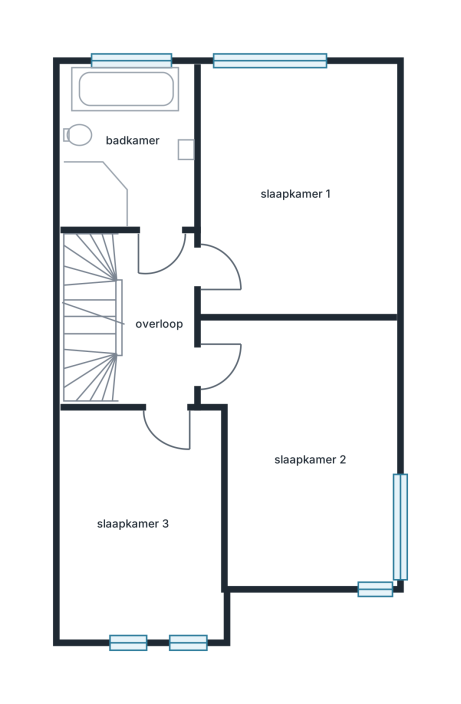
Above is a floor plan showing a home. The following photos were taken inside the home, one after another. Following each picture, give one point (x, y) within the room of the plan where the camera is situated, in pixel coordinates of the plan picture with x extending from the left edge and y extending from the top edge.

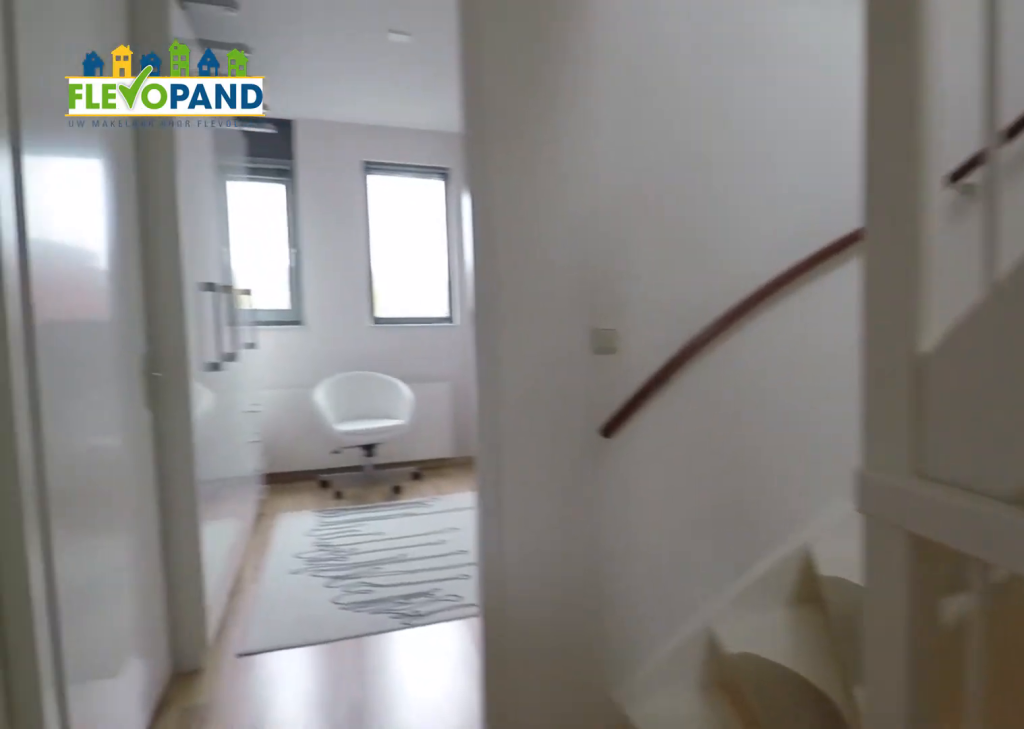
(160, 326)
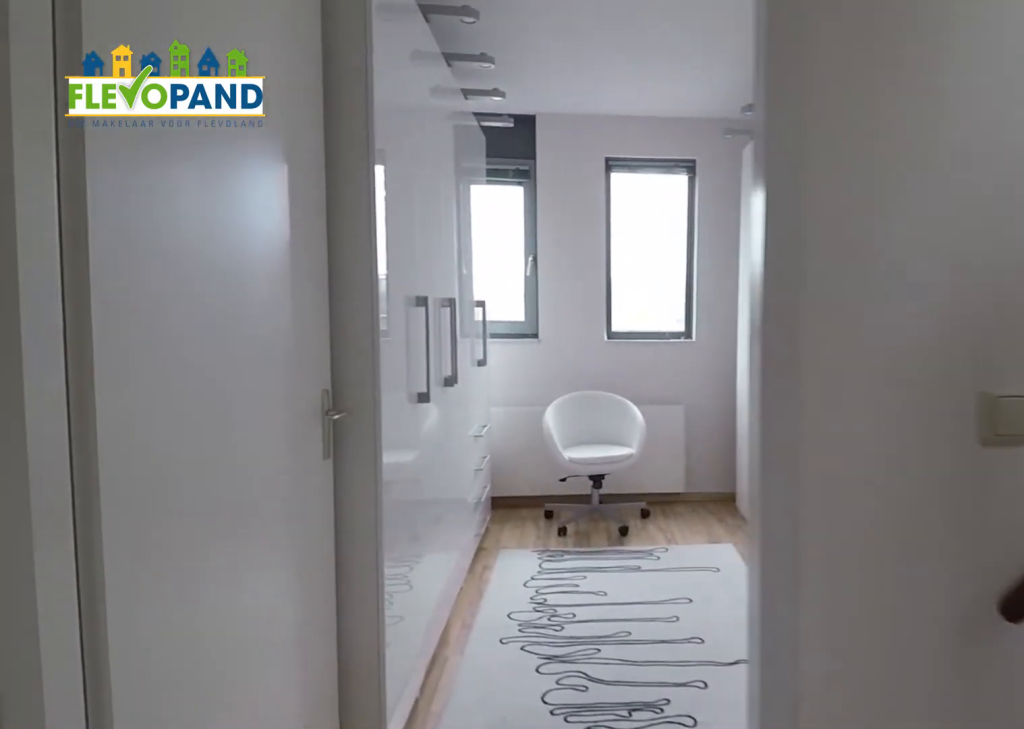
(160, 326)
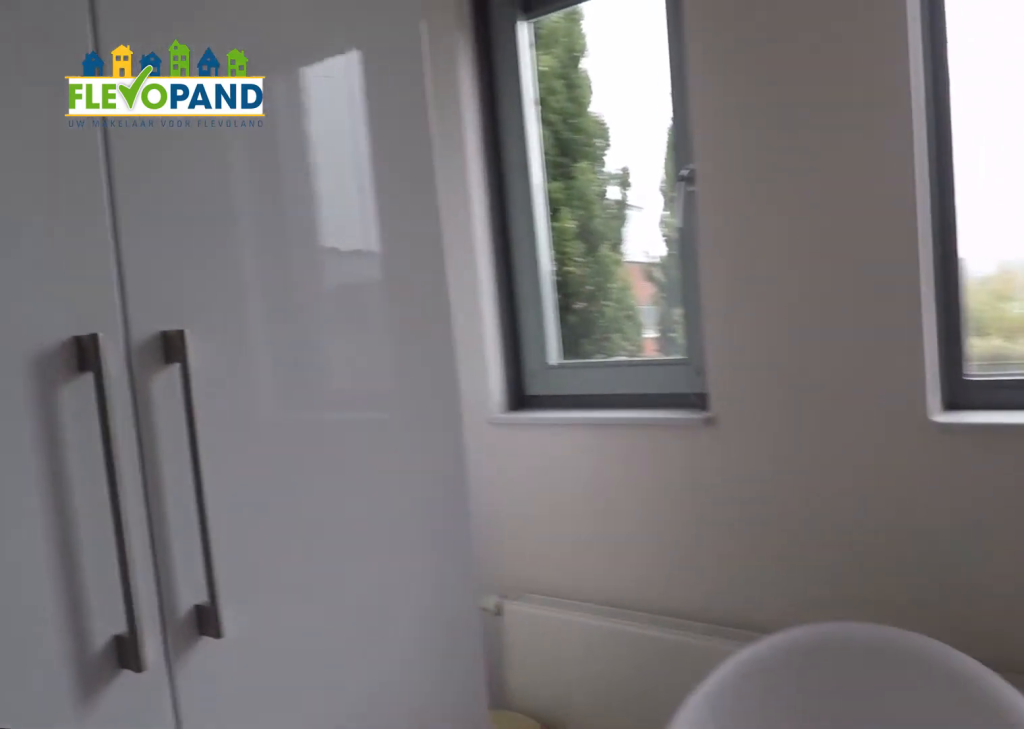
(142, 550)
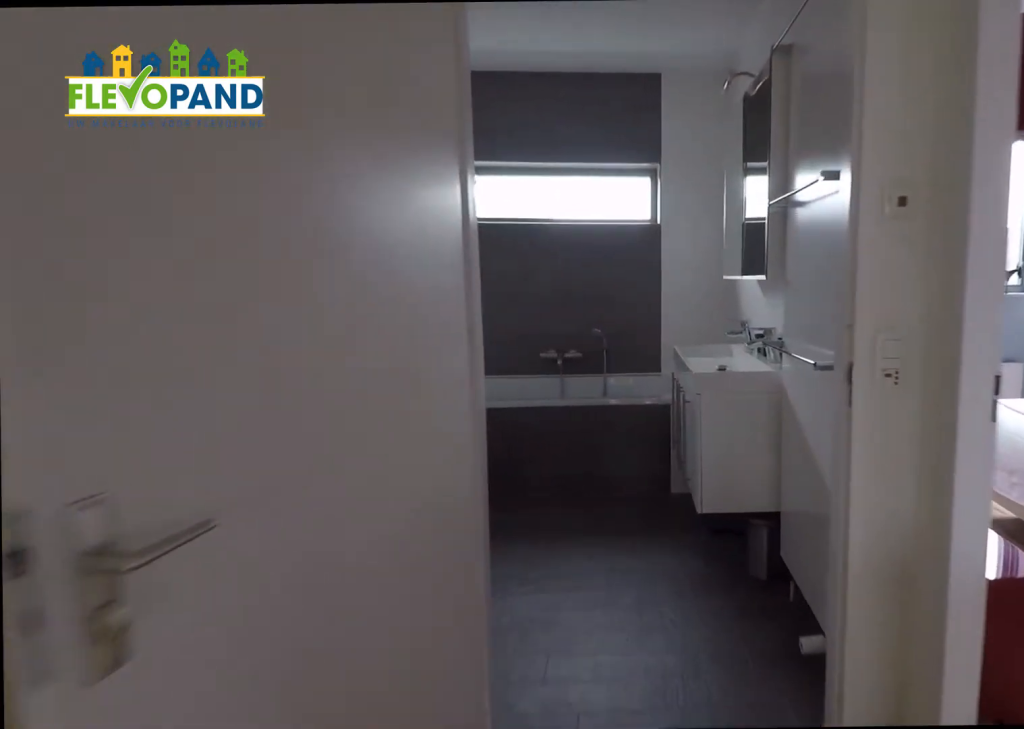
(152, 323)
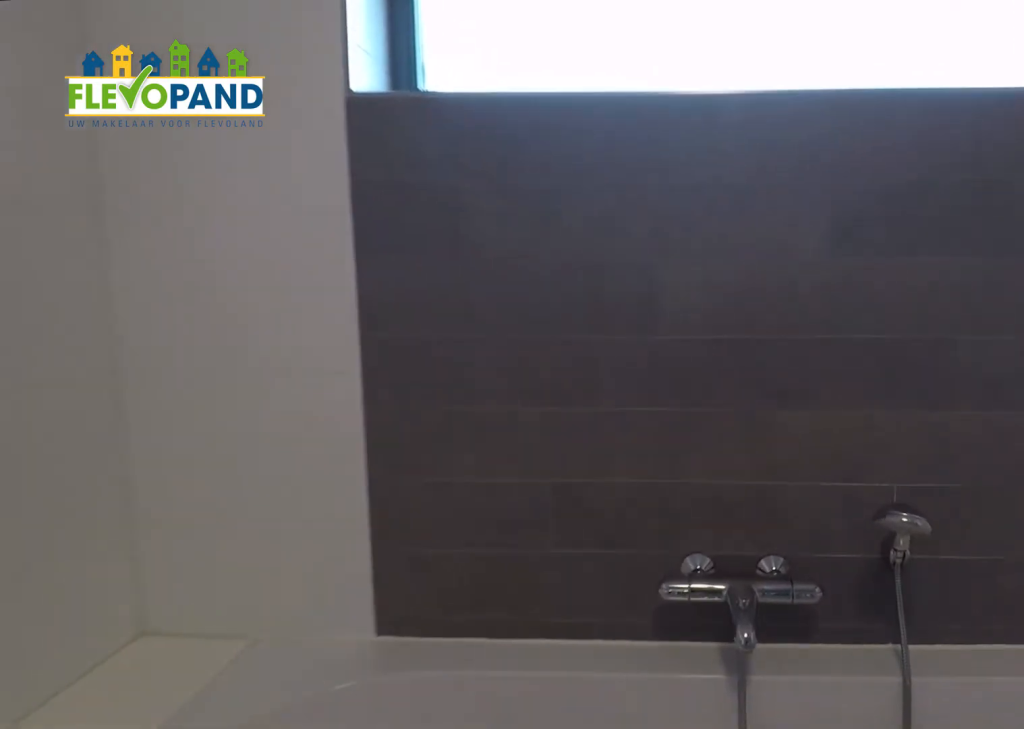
(124, 87)
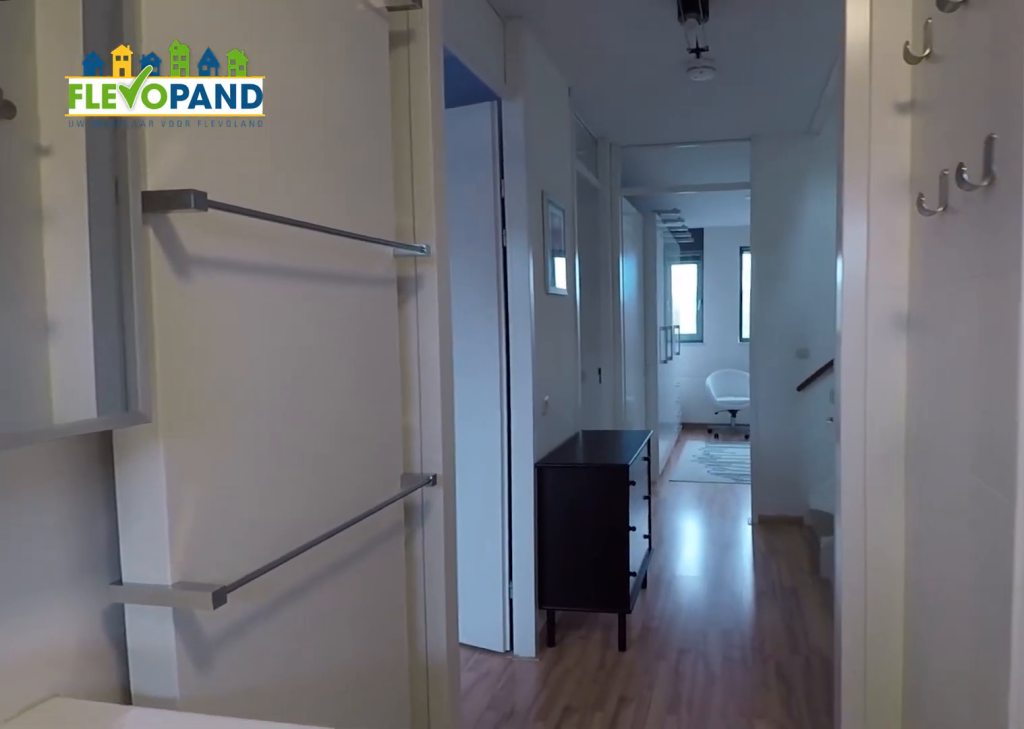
(124, 87)
